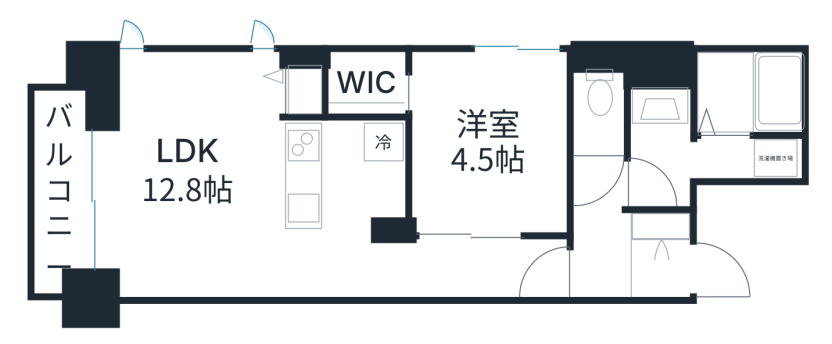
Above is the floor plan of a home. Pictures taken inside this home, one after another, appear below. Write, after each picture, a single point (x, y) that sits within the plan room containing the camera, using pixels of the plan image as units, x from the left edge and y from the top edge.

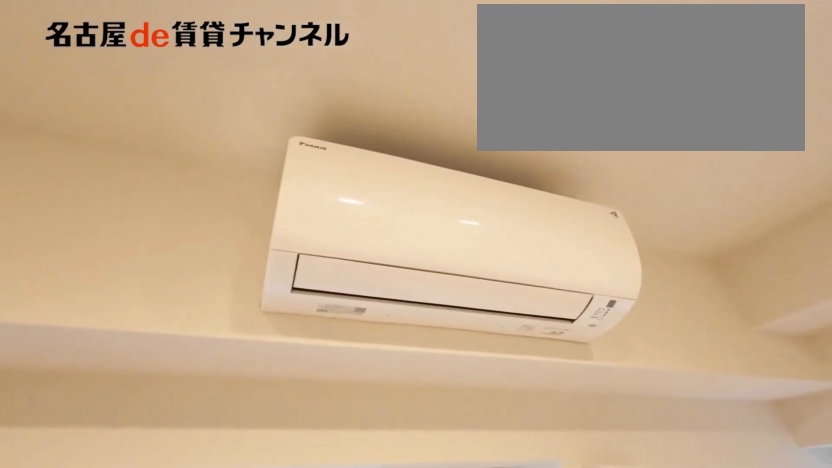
(187, 174)
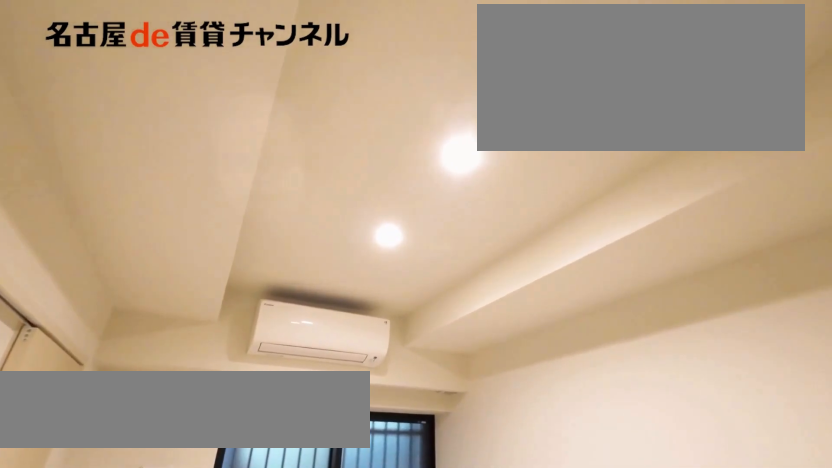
(489, 143)
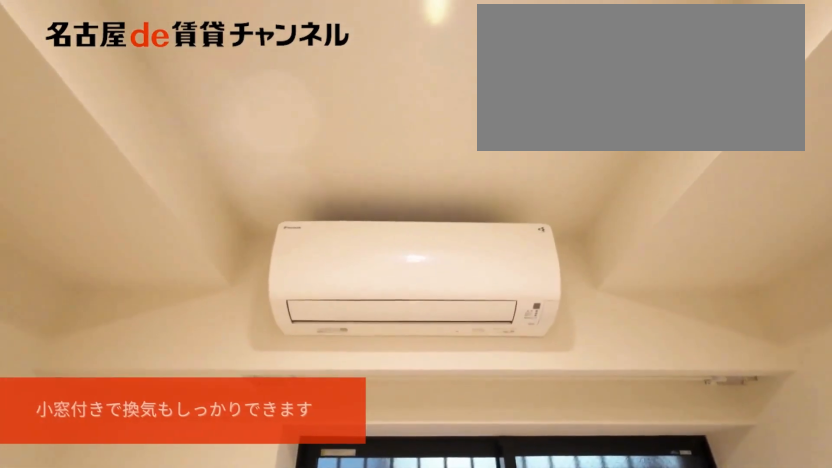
(489, 143)
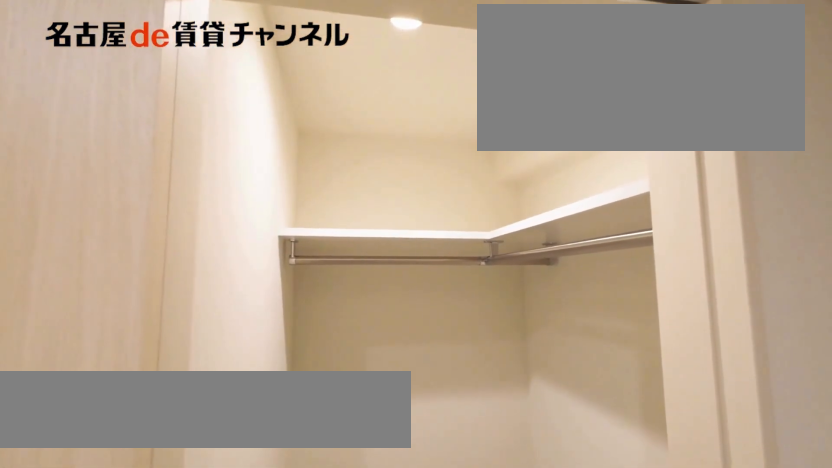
(367, 82)
